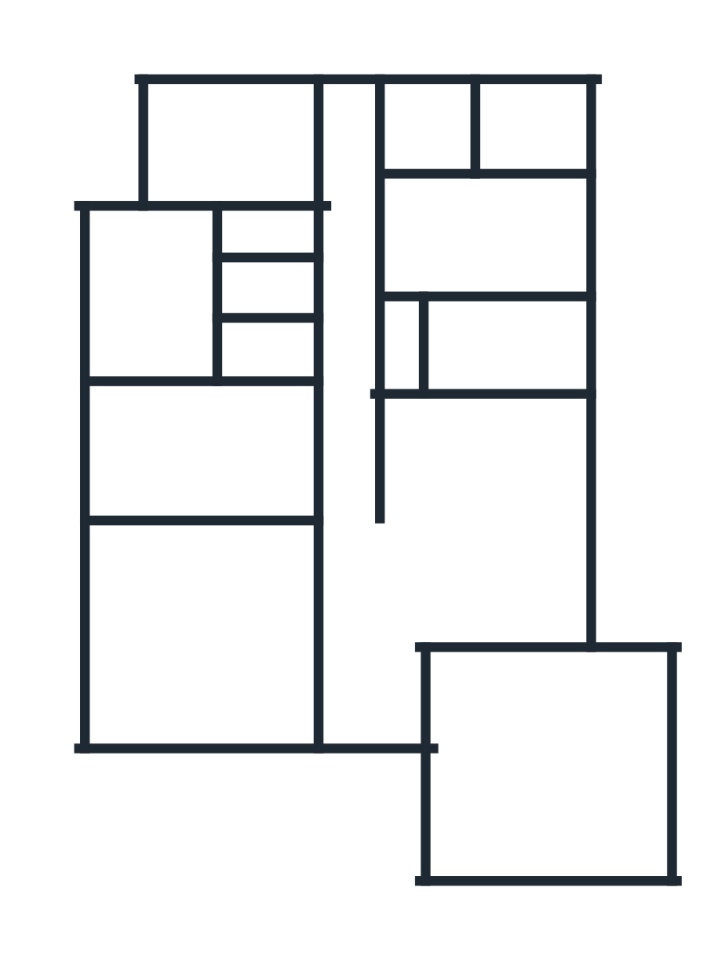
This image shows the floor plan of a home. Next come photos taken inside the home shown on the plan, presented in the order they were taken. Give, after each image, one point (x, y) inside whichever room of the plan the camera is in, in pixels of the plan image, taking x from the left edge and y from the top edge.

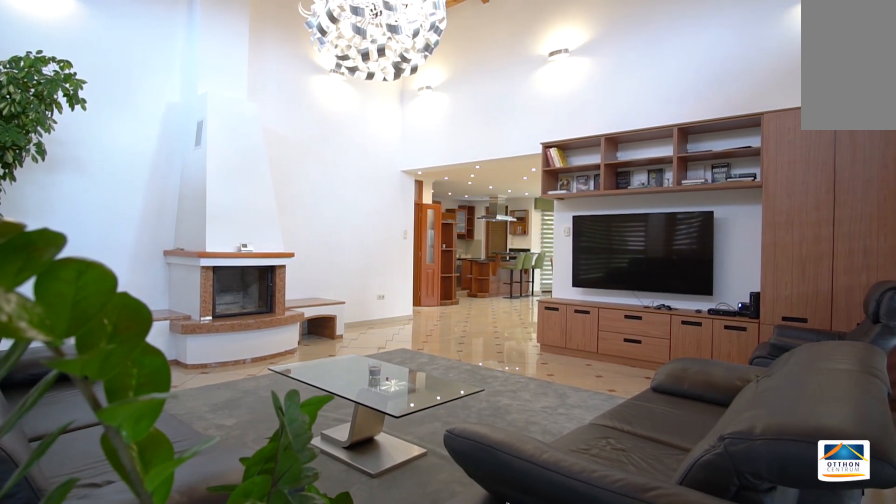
(208, 637)
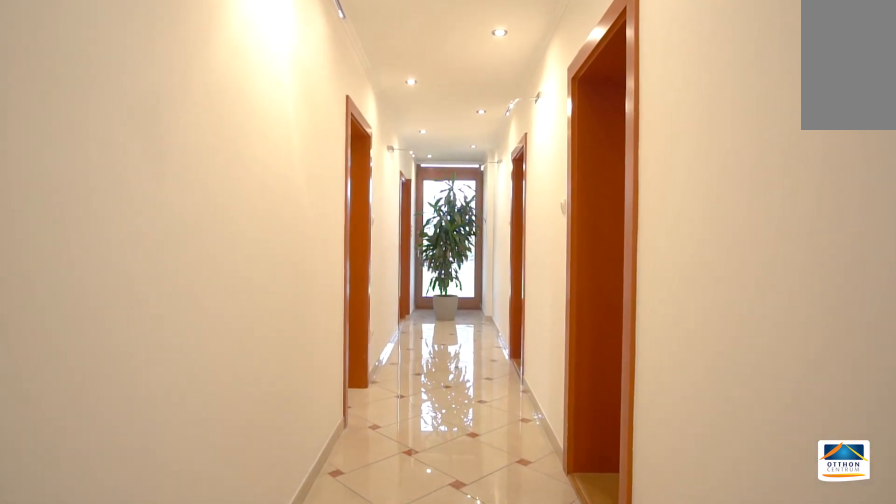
(356, 401)
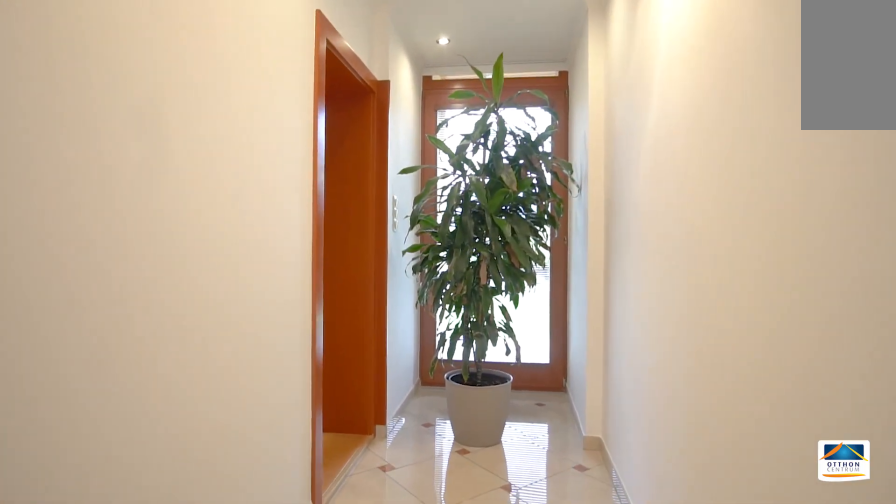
(355, 403)
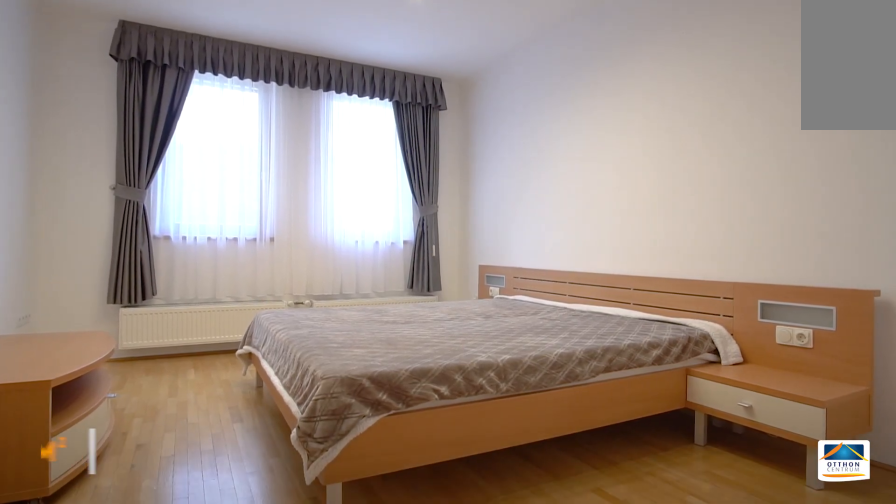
(234, 144)
